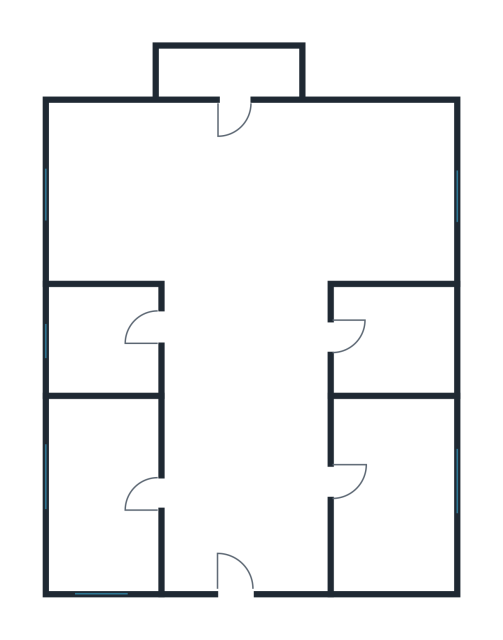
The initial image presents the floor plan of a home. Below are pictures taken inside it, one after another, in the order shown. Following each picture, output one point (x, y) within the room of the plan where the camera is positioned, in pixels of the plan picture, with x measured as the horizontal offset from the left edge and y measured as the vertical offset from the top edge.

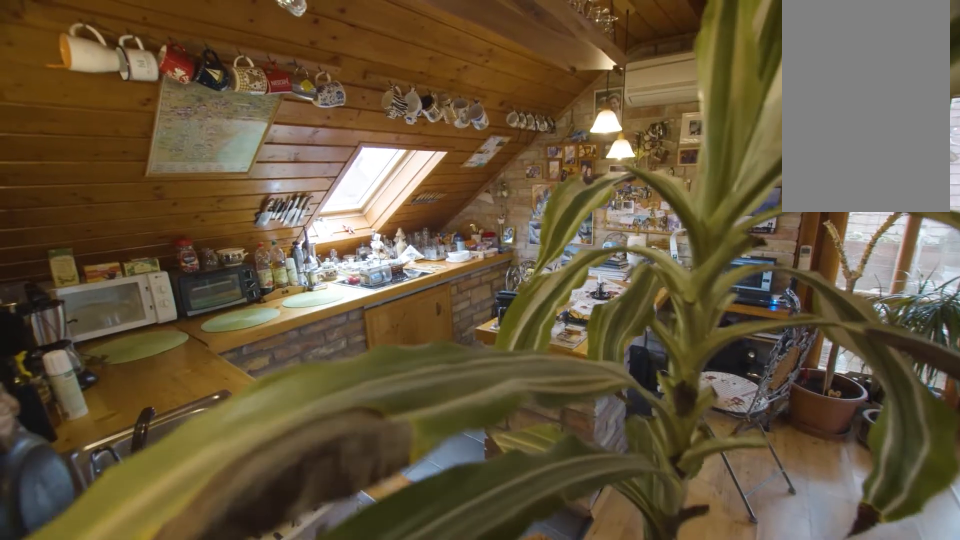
(112, 189)
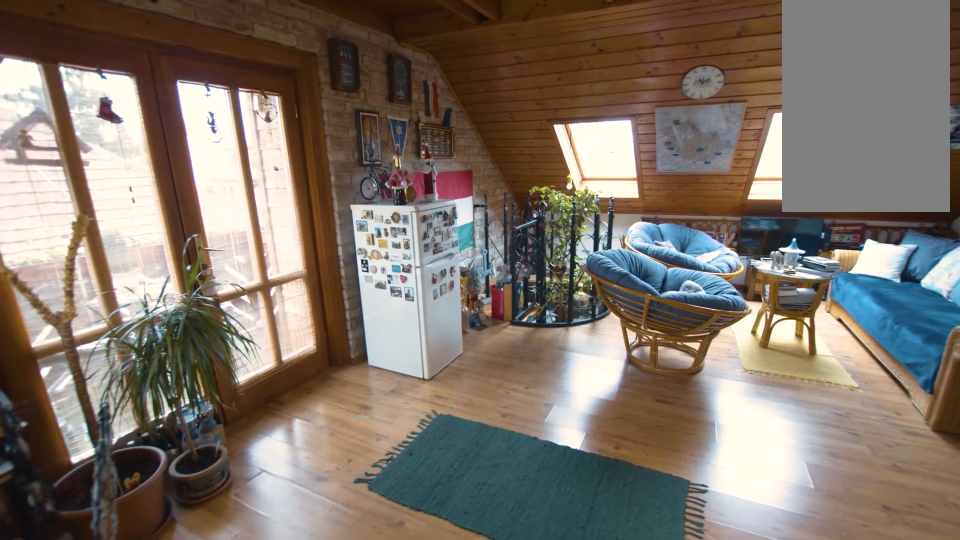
(386, 189)
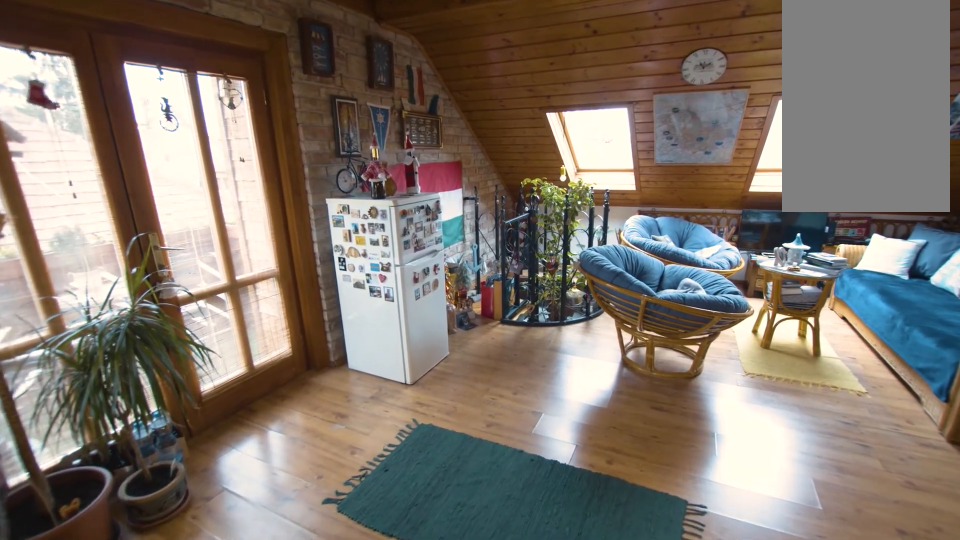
(386, 189)
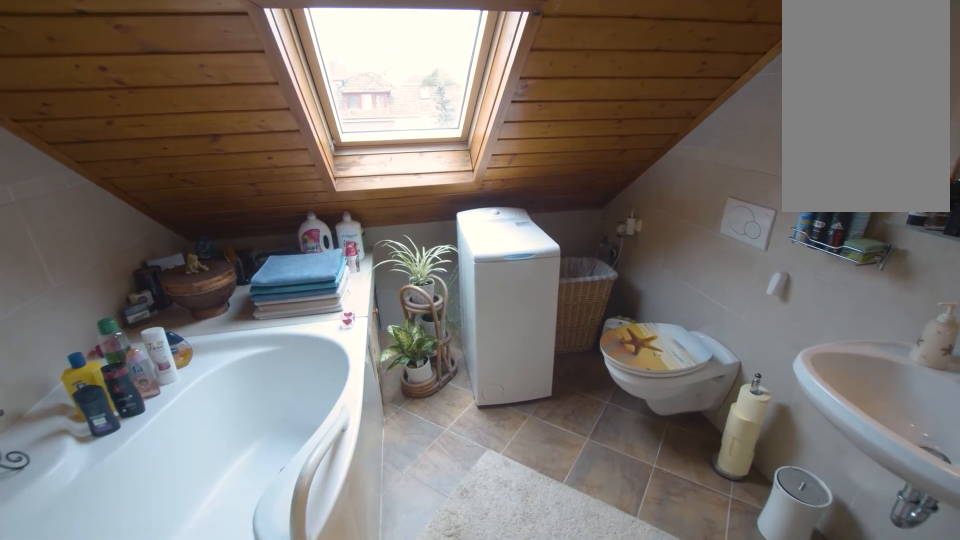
(104, 341)
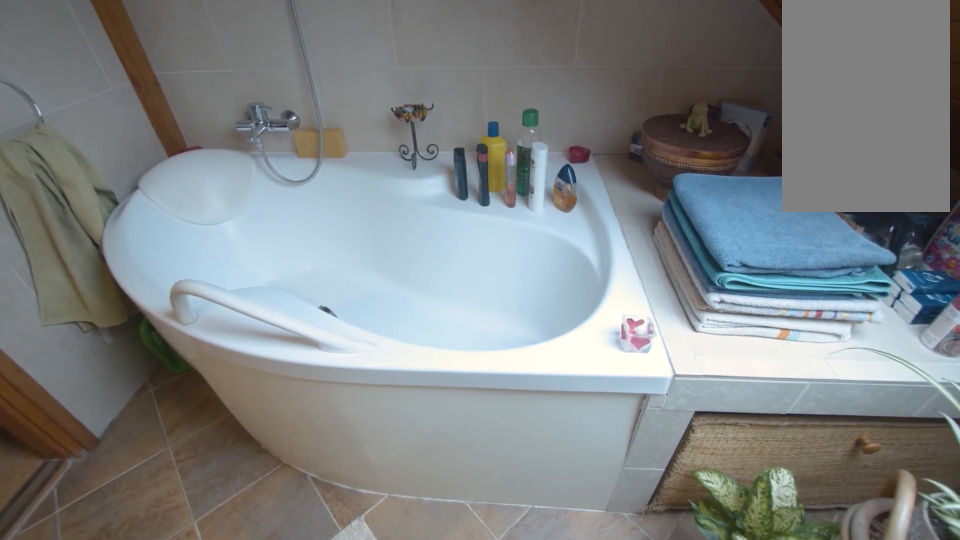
(104, 341)
